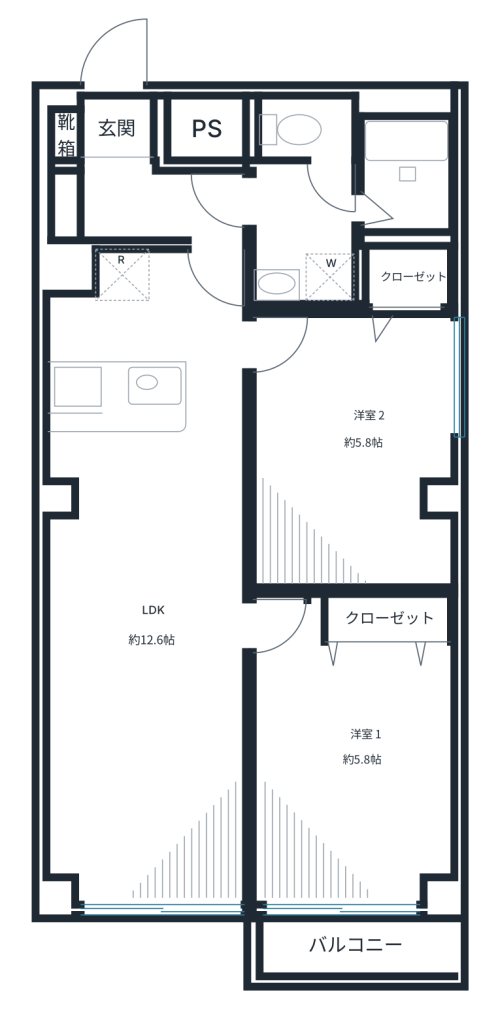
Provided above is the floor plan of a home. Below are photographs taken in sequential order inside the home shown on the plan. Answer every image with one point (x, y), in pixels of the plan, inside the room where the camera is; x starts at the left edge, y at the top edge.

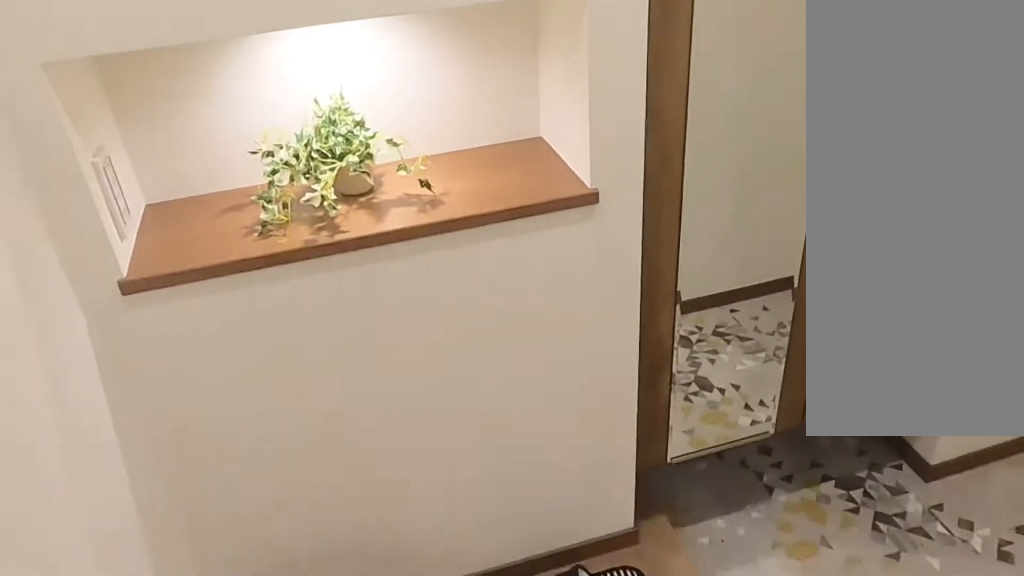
(130, 179)
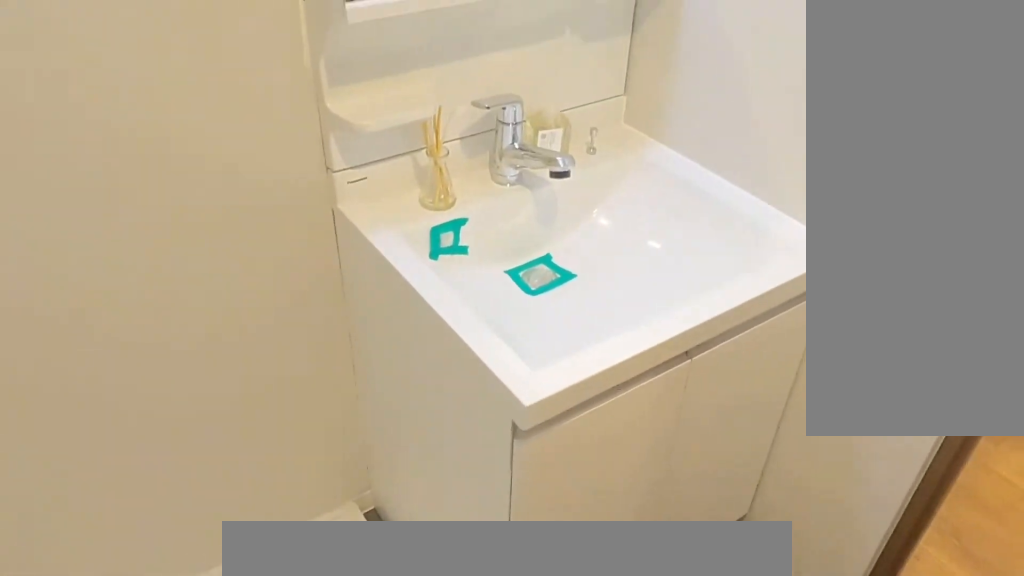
(341, 221)
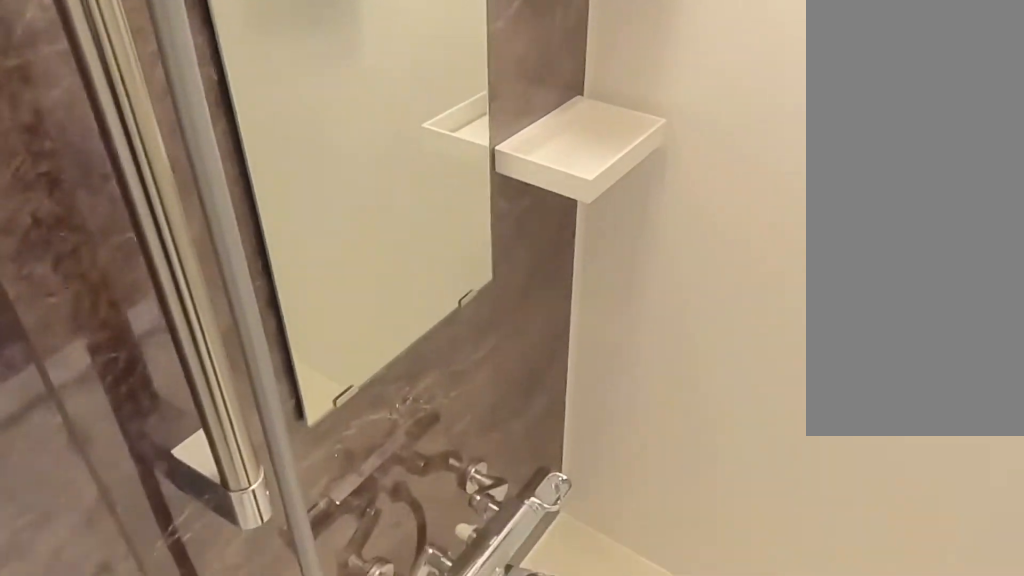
(341, 221)
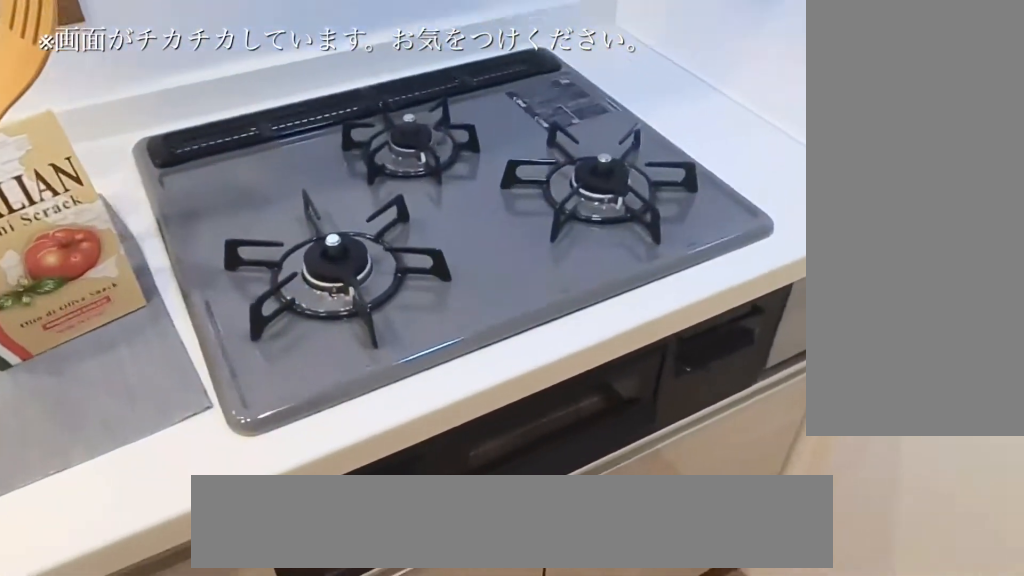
(126, 313)
